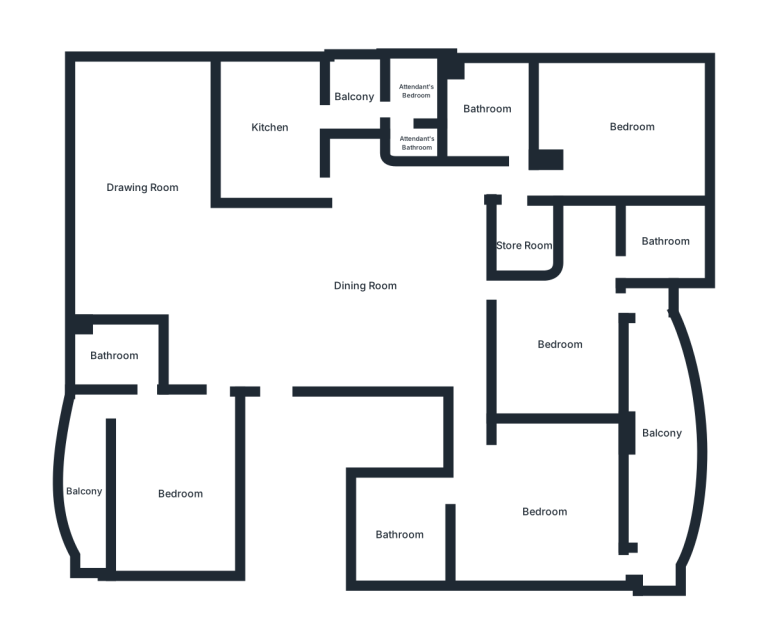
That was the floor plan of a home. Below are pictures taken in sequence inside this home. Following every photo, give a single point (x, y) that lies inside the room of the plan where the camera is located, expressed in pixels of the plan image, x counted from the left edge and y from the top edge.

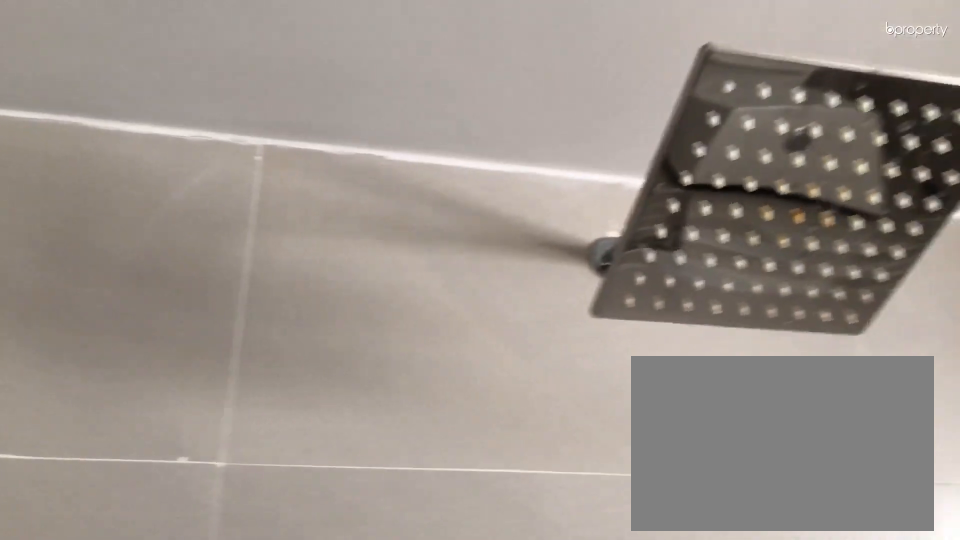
(491, 115)
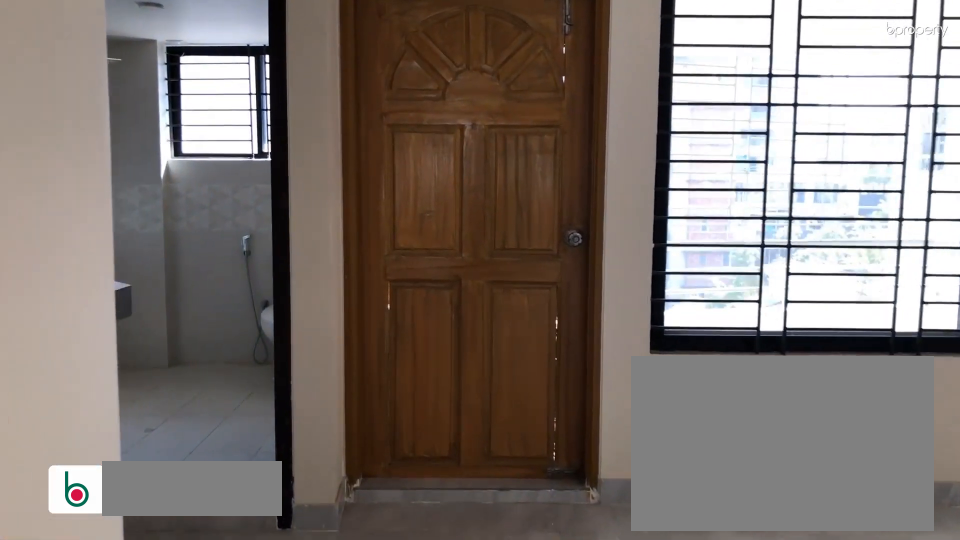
(556, 346)
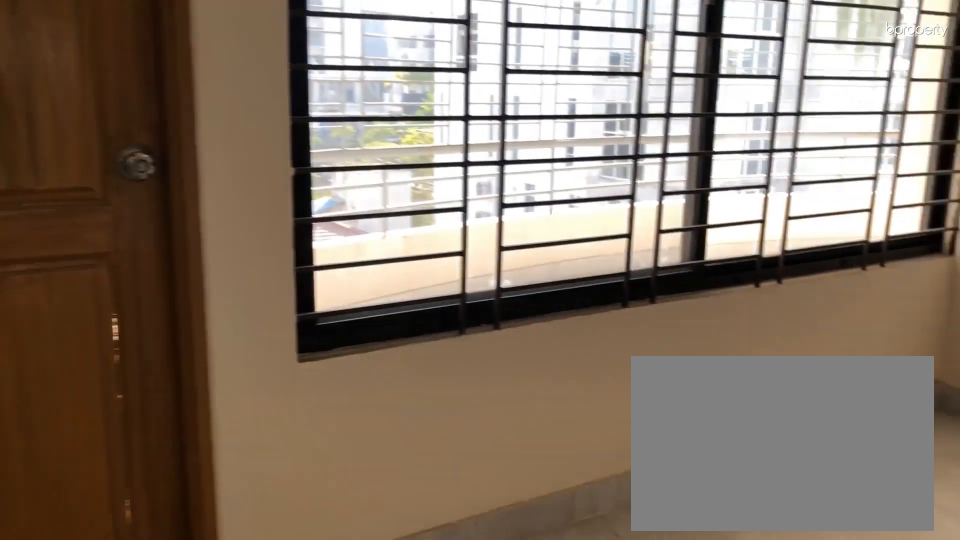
(556, 346)
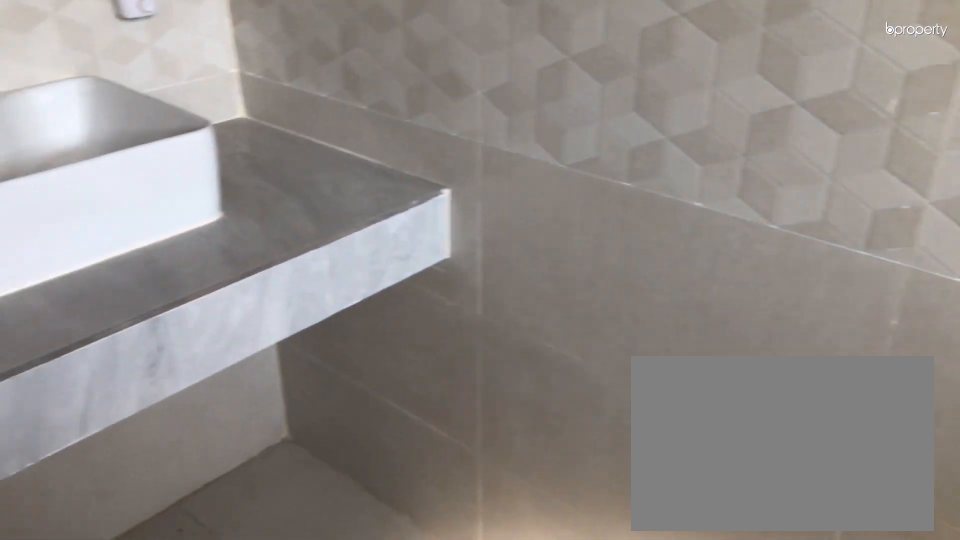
(659, 241)
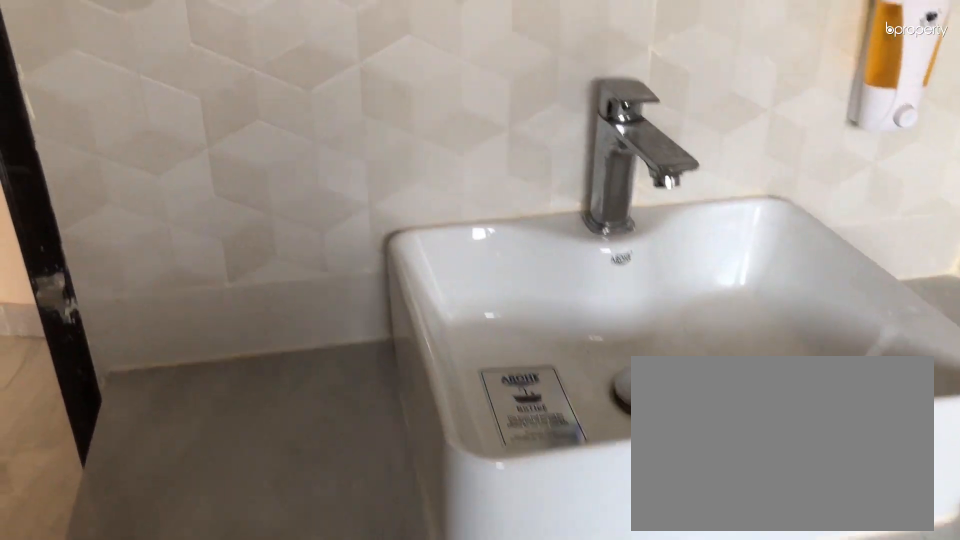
(659, 241)
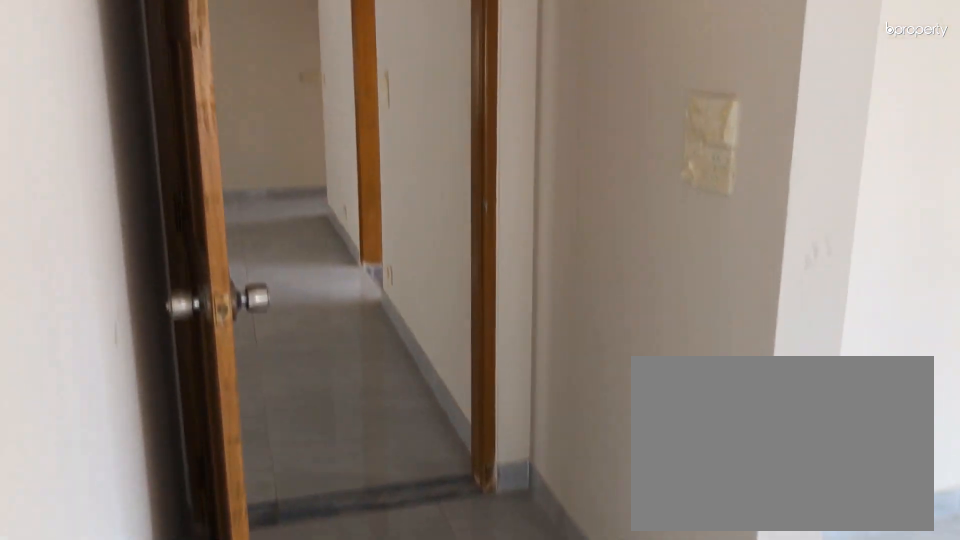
(538, 505)
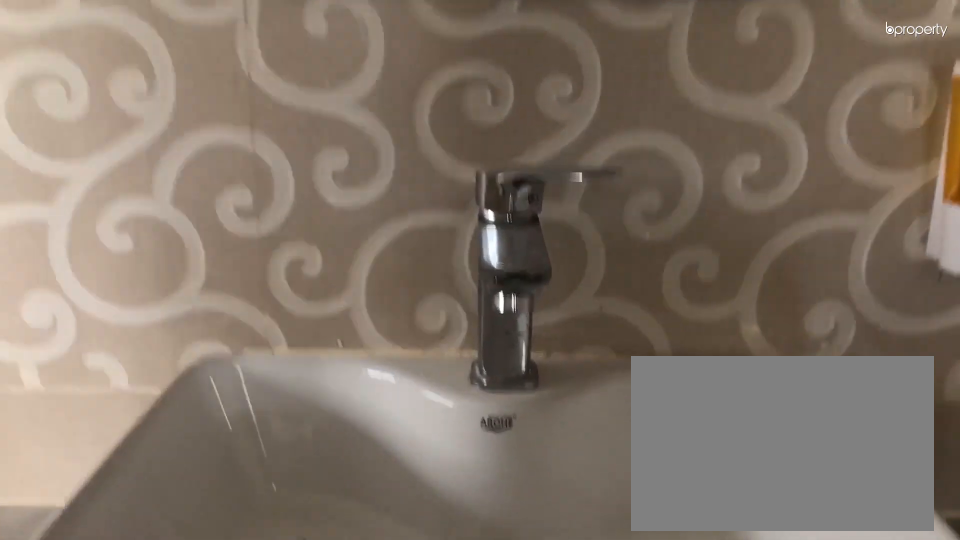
(397, 530)
